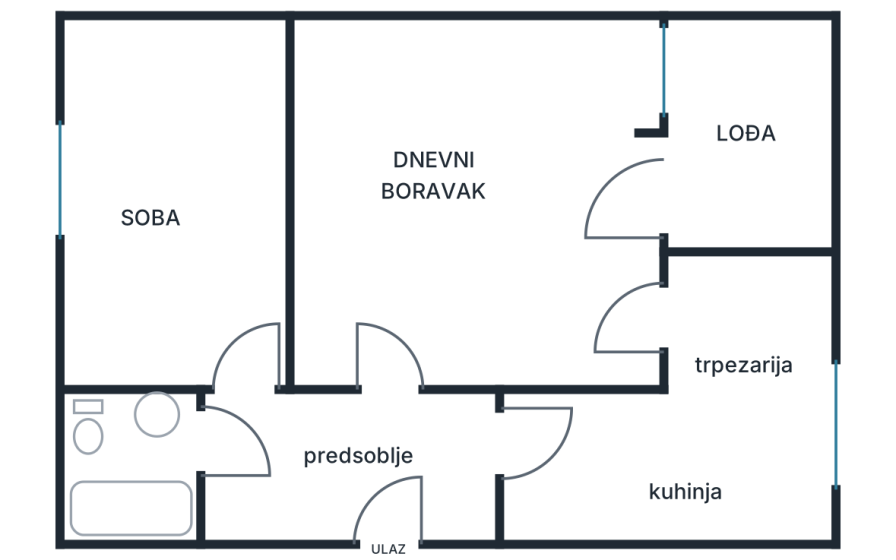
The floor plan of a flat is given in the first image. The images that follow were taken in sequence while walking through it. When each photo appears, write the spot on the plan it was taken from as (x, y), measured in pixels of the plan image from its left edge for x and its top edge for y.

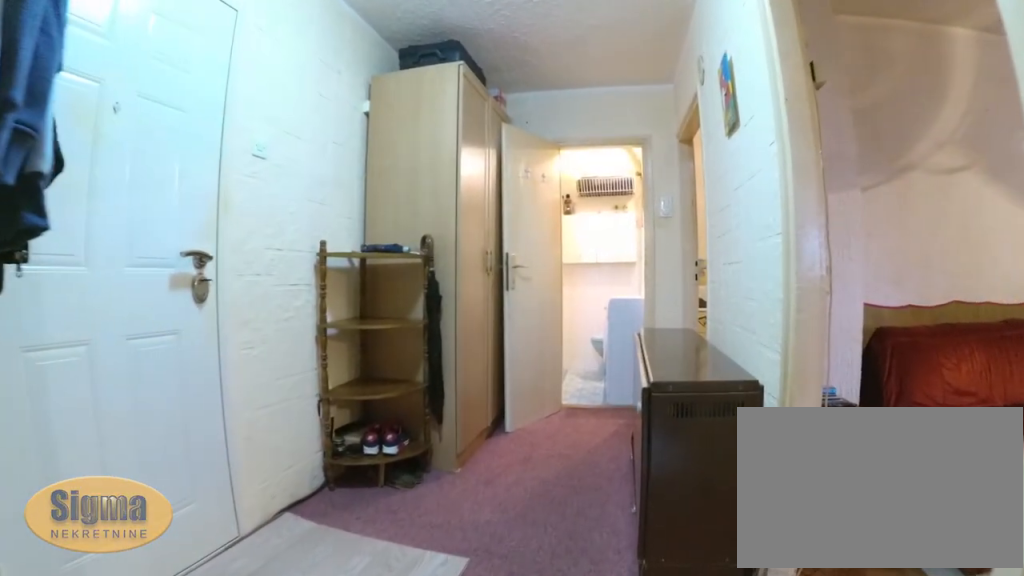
(512, 444)
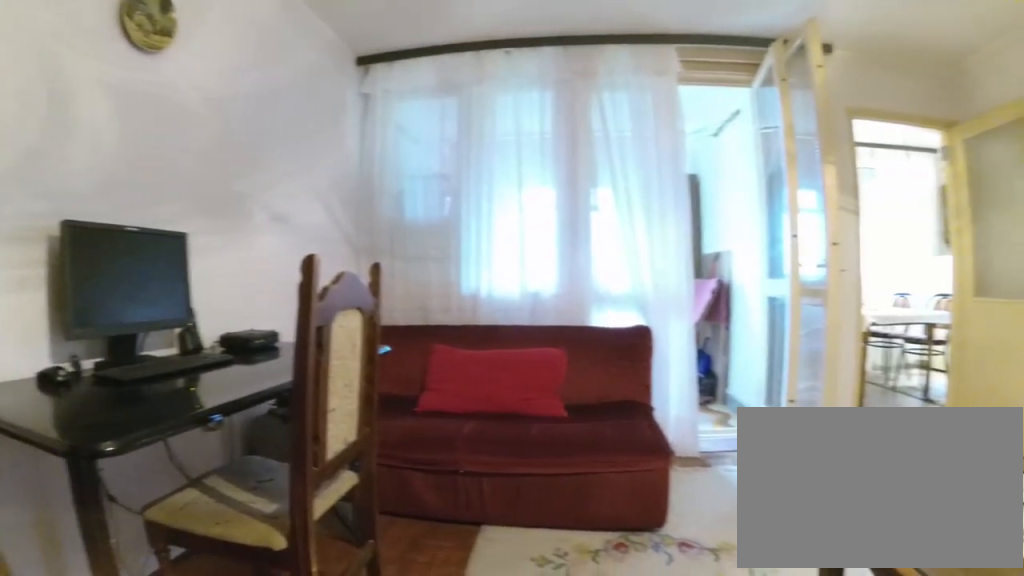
(379, 206)
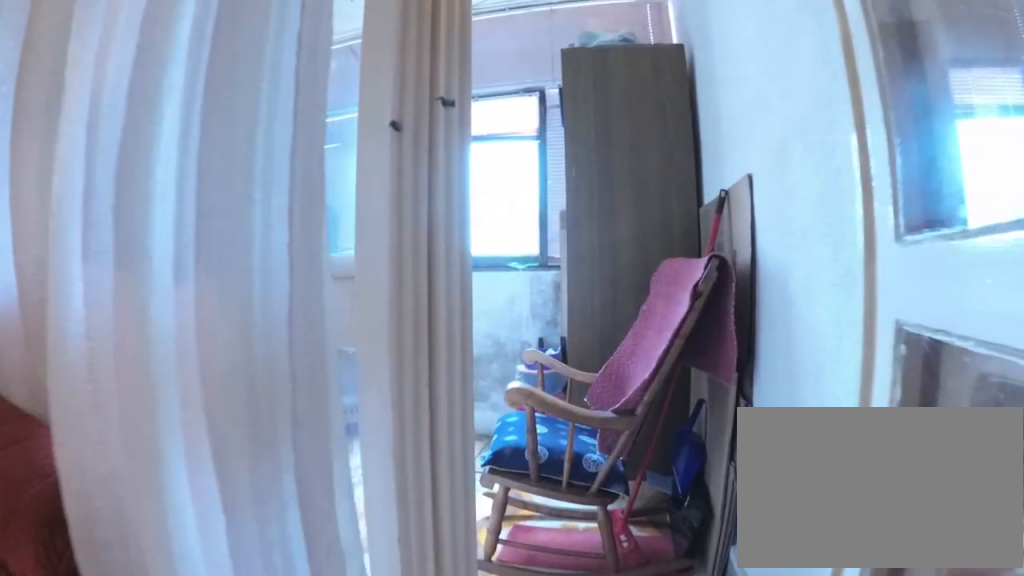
(568, 188)
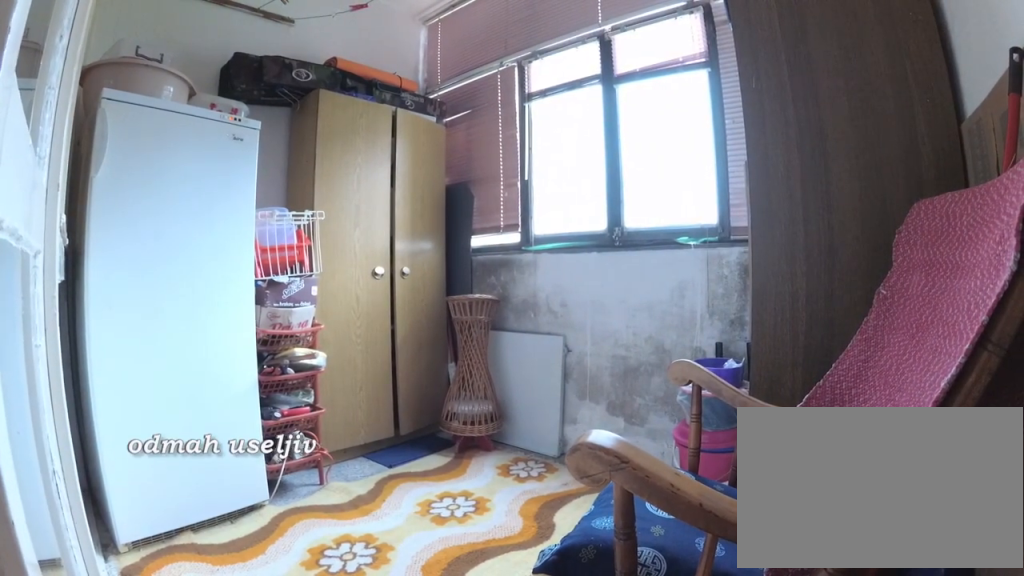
(664, 201)
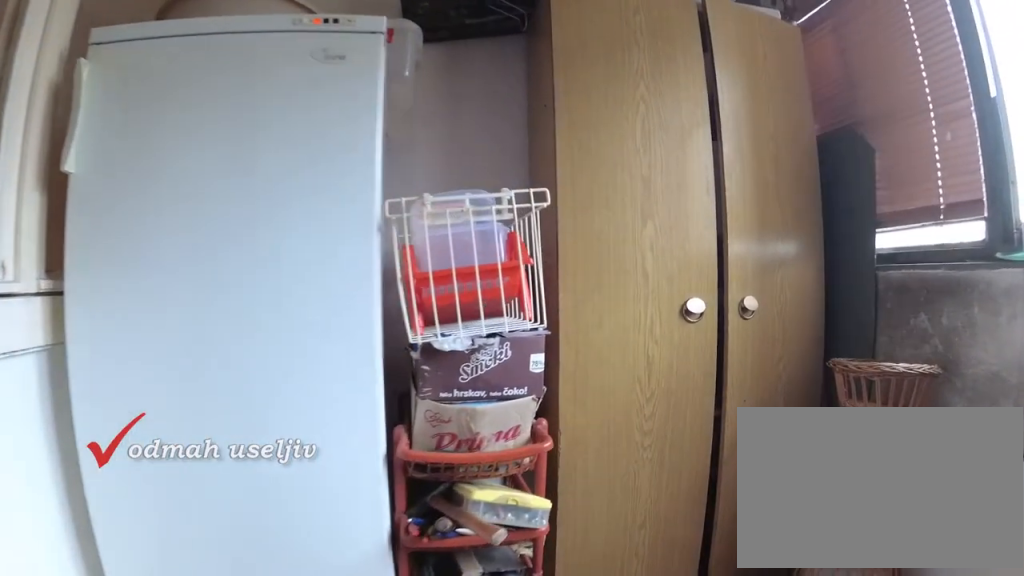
(746, 136)
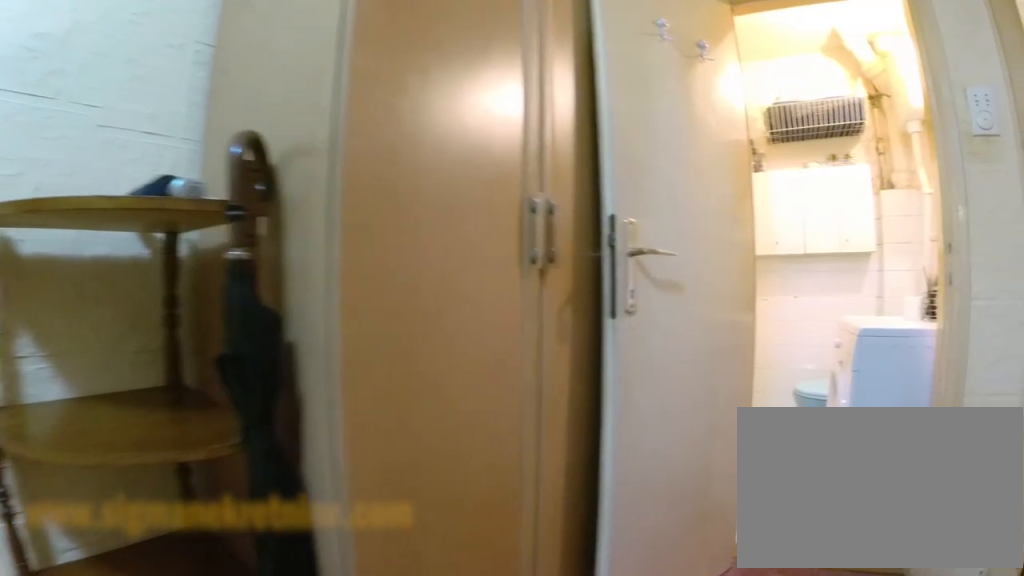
(336, 437)
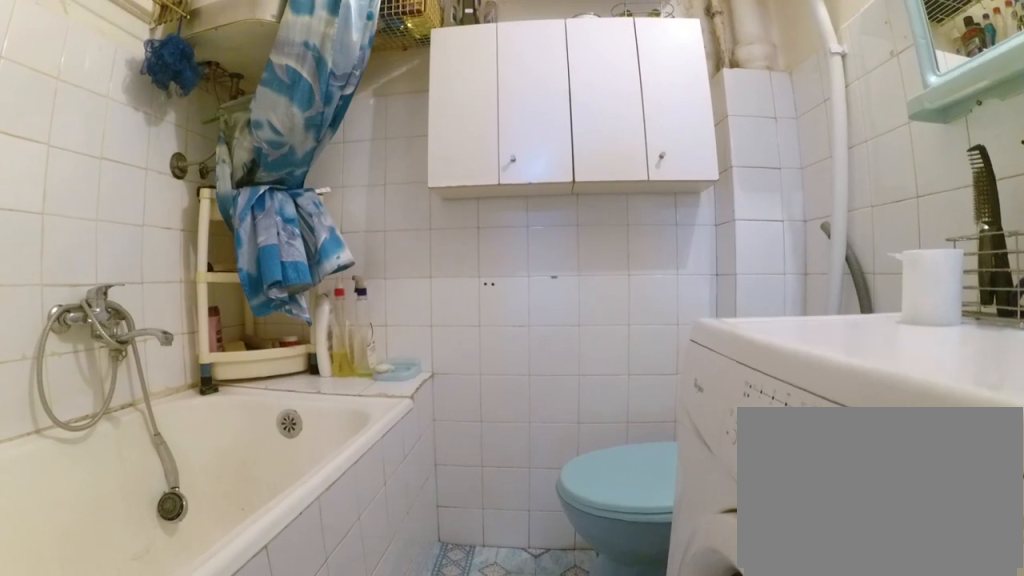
(215, 437)
